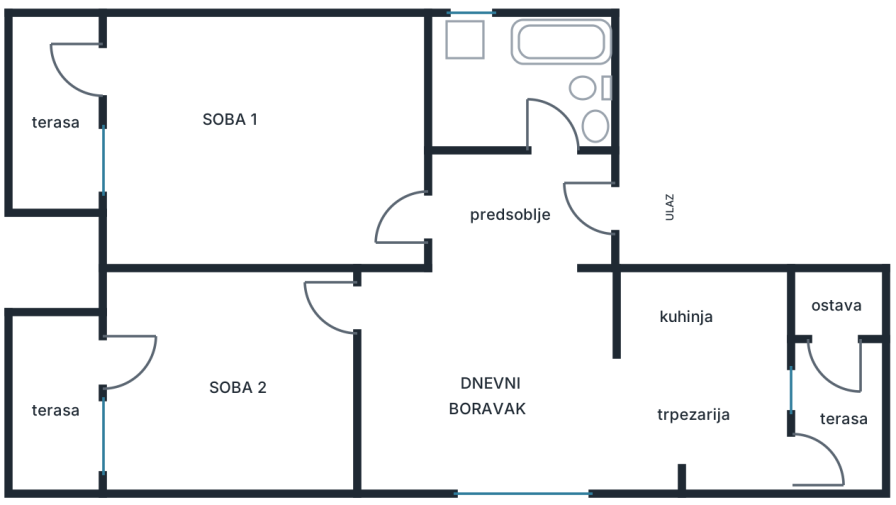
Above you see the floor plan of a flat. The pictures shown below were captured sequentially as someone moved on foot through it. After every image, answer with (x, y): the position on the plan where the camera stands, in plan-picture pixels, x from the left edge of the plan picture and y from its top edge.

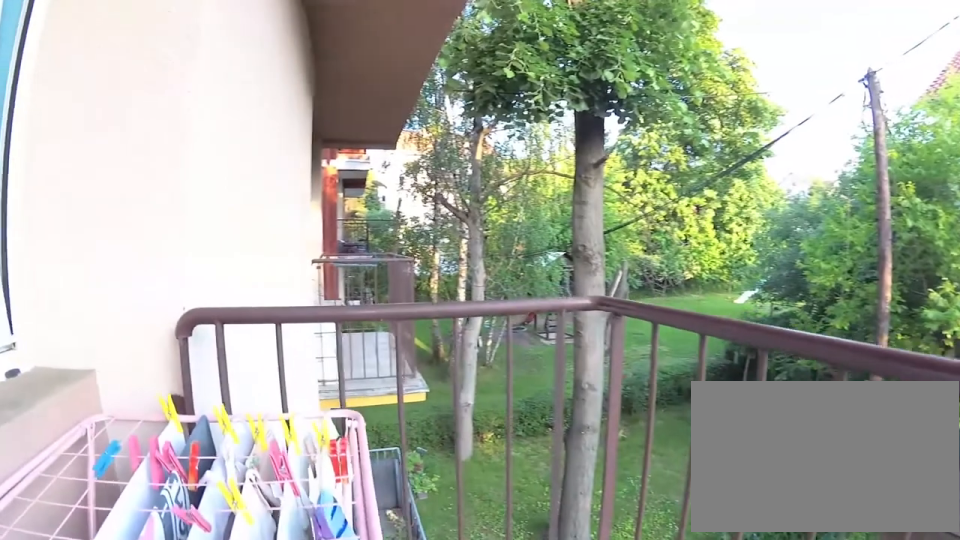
(68, 85)
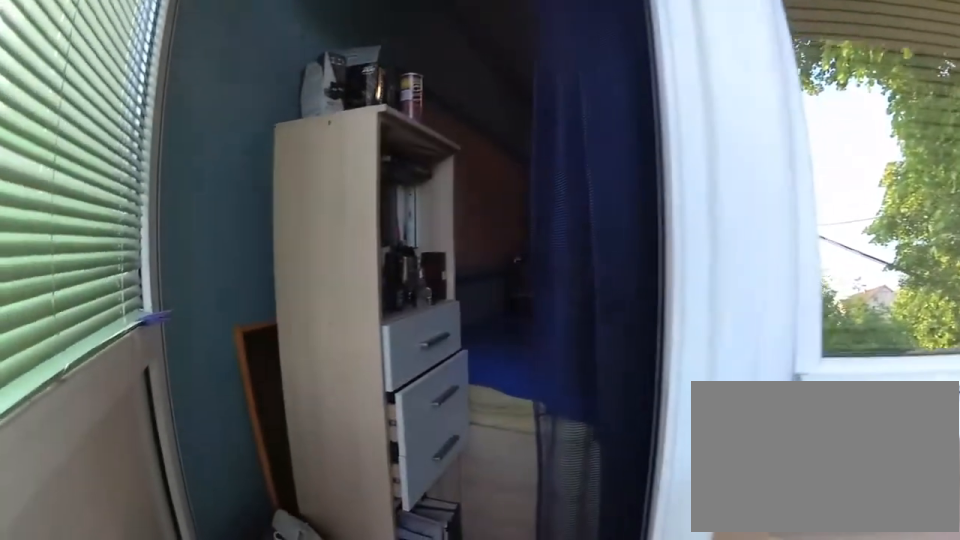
(14, 69)
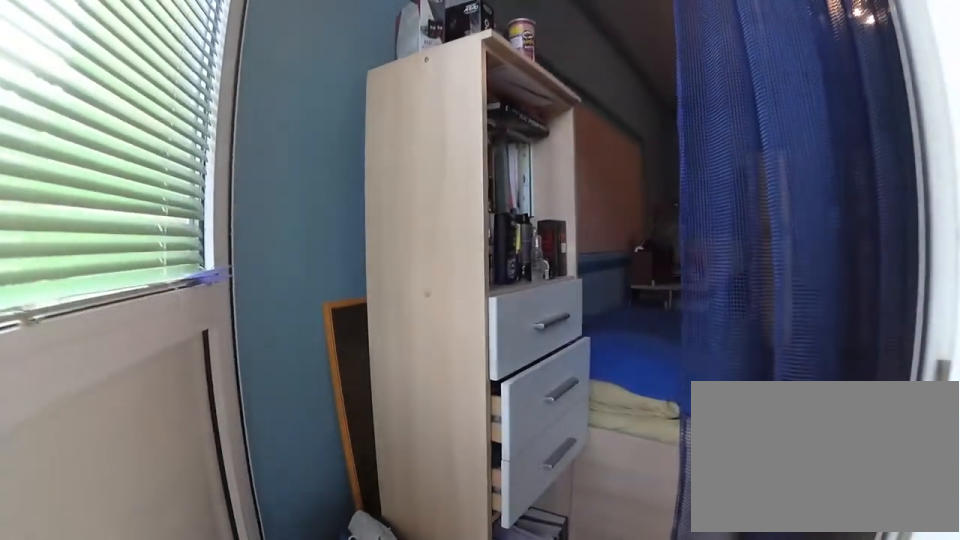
(29, 66)
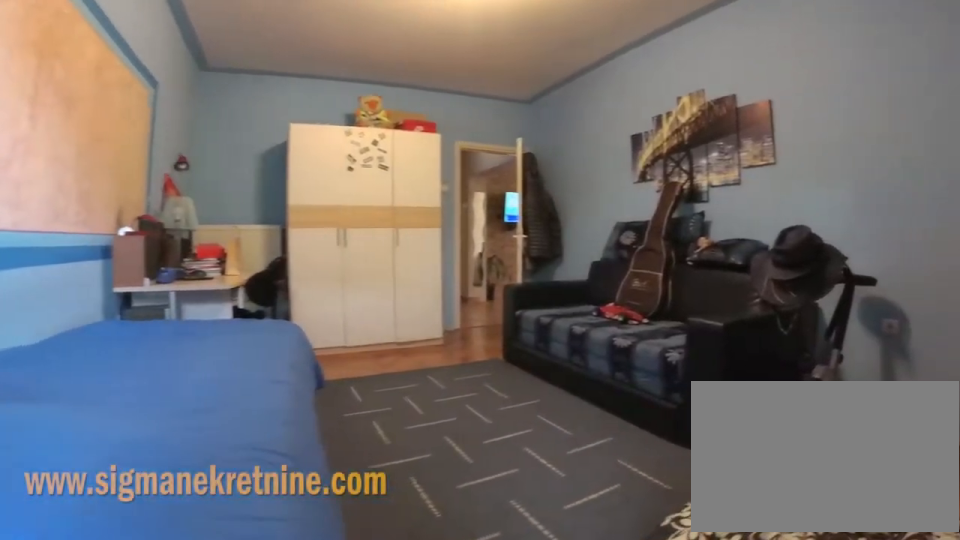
(89, 66)
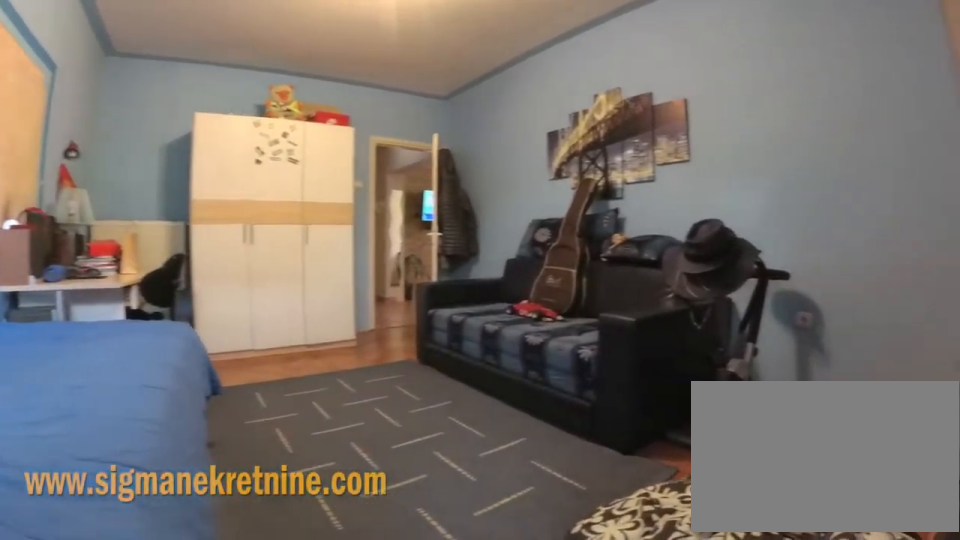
(95, 64)
